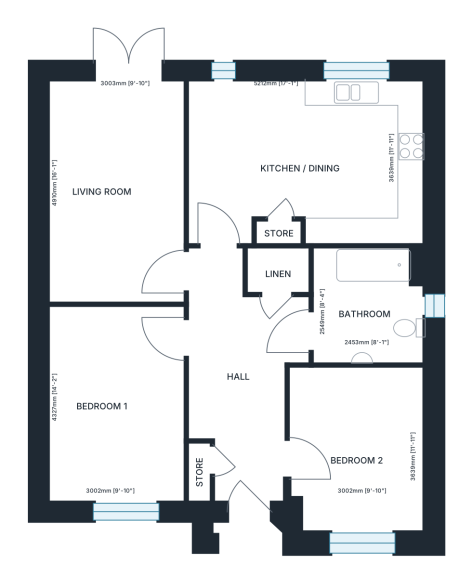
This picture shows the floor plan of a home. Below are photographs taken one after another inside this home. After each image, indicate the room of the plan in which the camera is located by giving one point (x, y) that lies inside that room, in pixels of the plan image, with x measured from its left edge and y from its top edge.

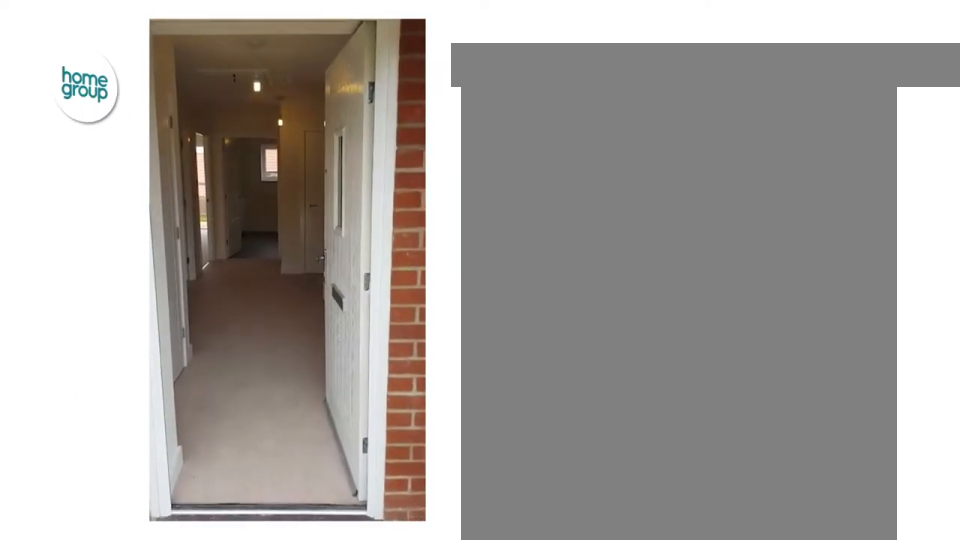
(275, 363)
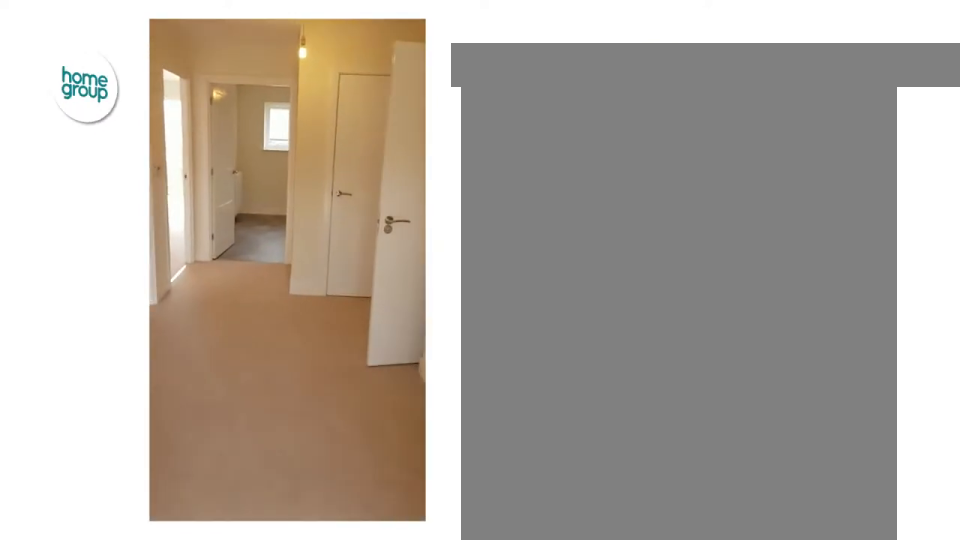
(275, 363)
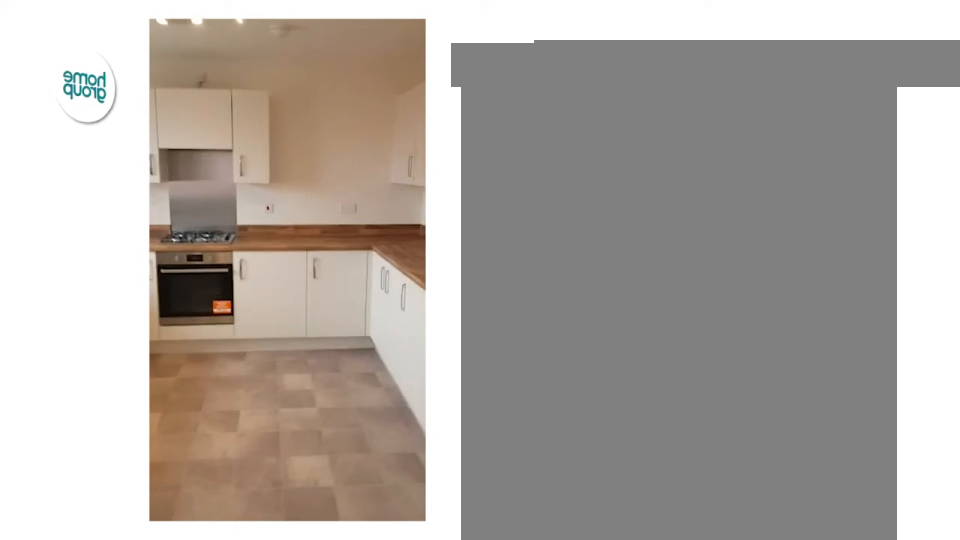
(306, 161)
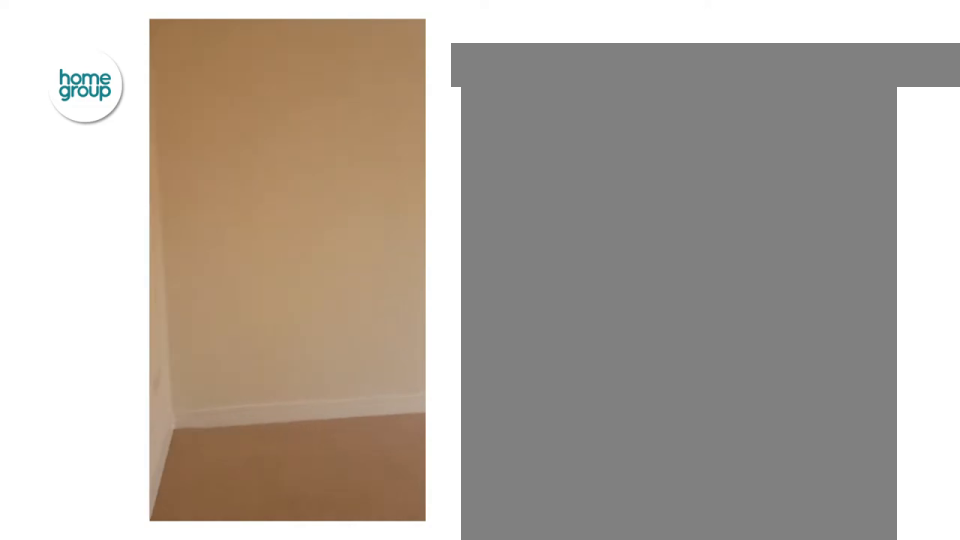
(116, 190)
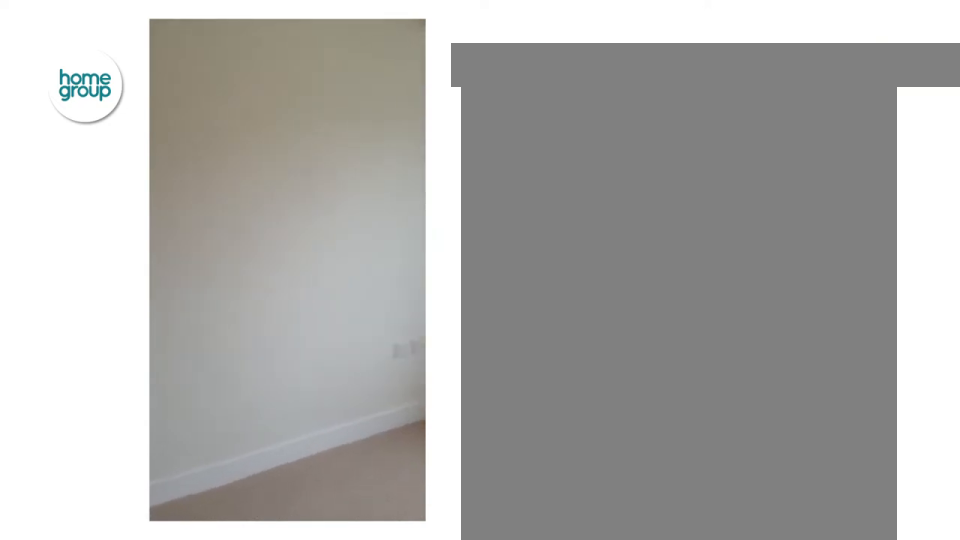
(359, 449)
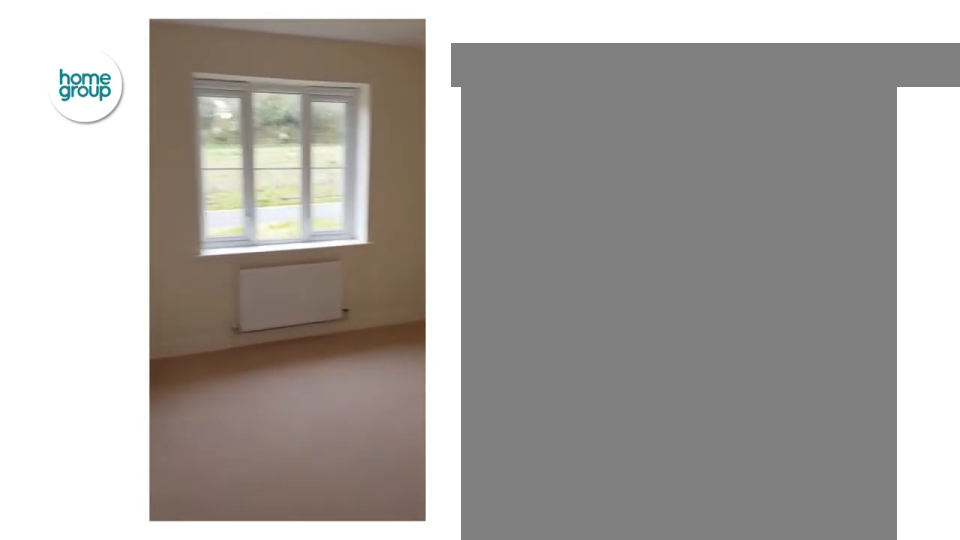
(116, 403)
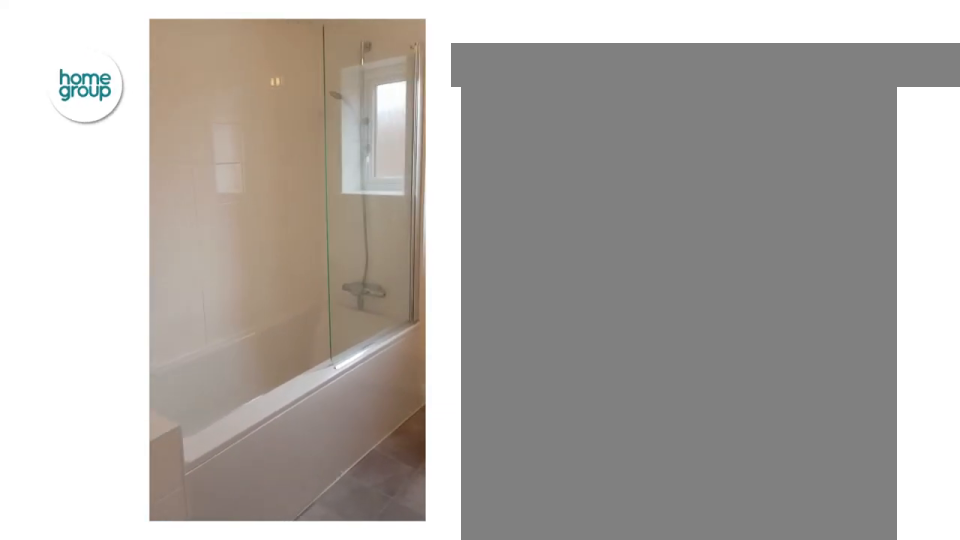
(367, 306)
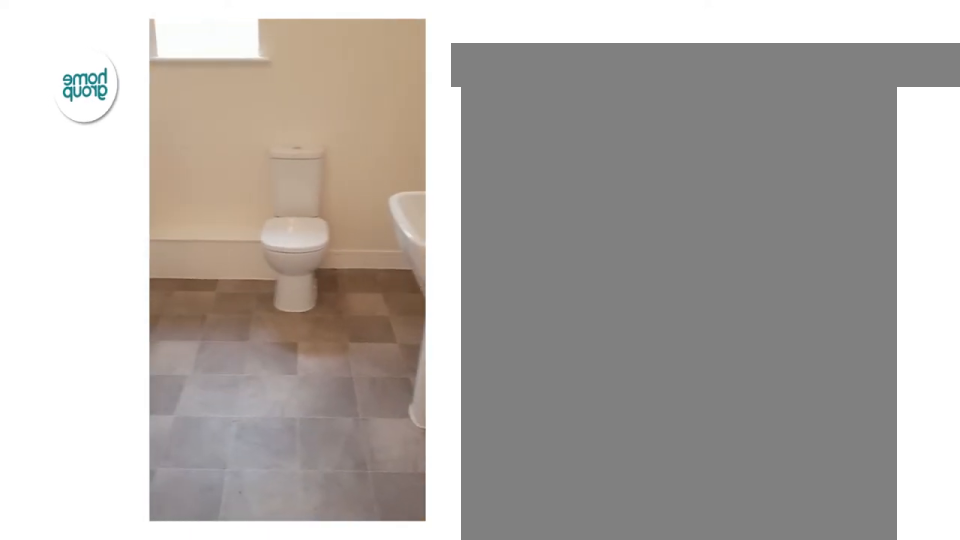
(367, 306)
